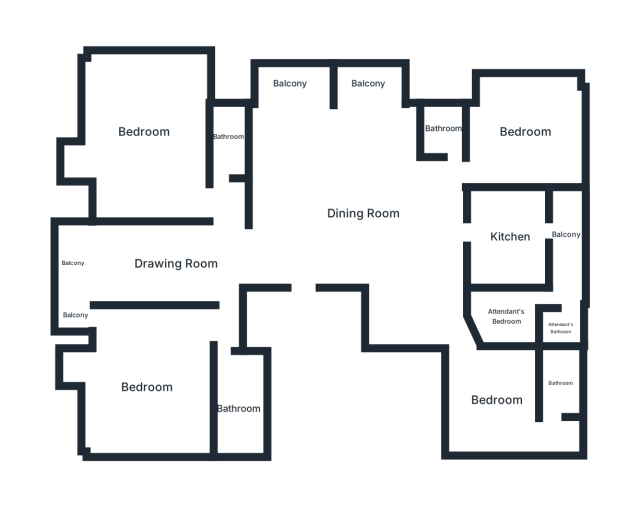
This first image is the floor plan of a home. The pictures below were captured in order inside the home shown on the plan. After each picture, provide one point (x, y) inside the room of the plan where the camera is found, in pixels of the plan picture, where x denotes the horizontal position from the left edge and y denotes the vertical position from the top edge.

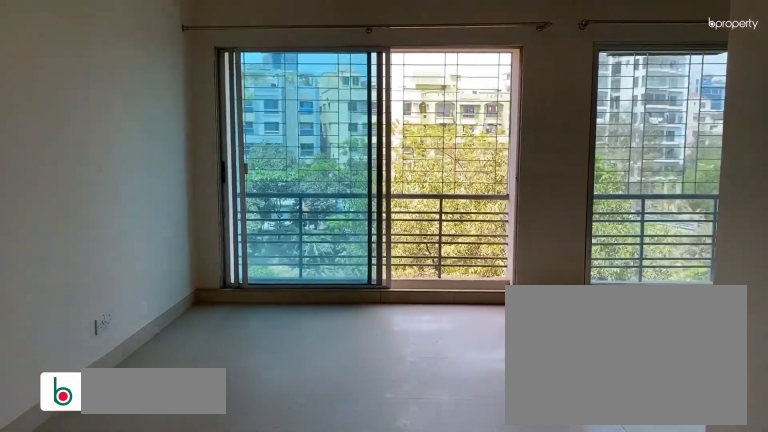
(363, 213)
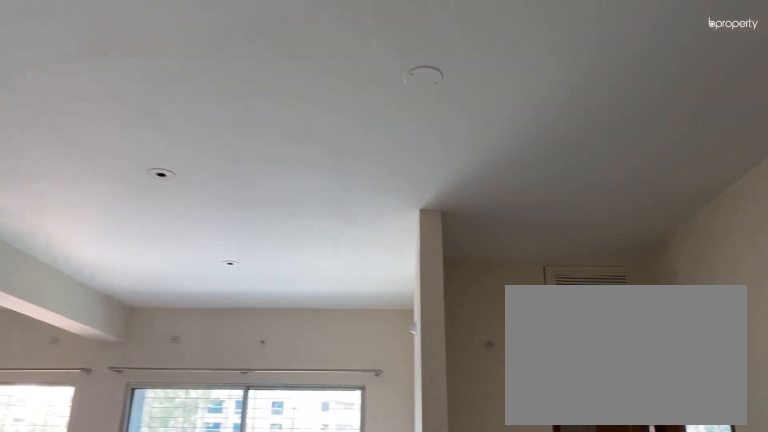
(363, 213)
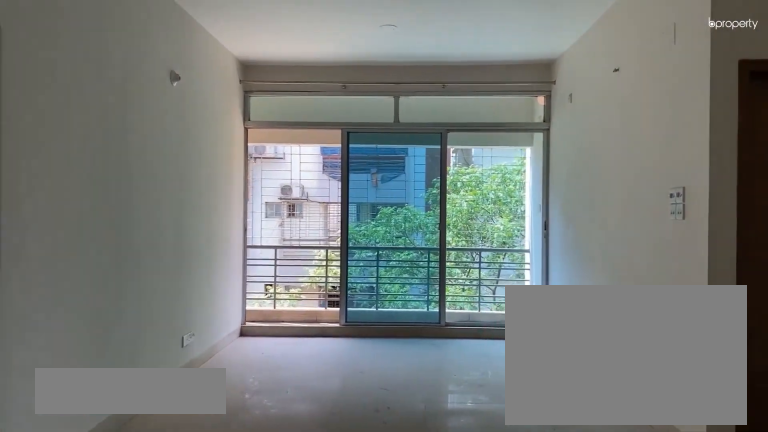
(174, 262)
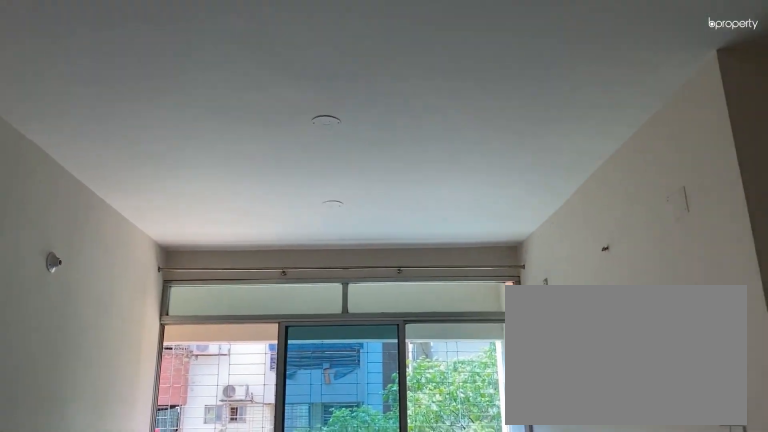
(174, 262)
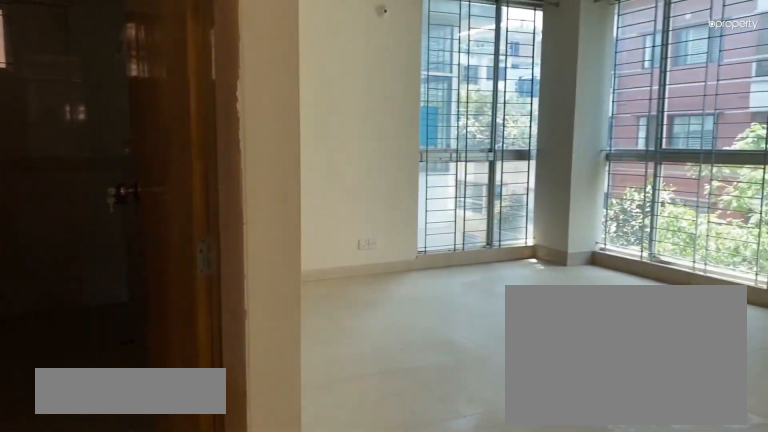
(146, 385)
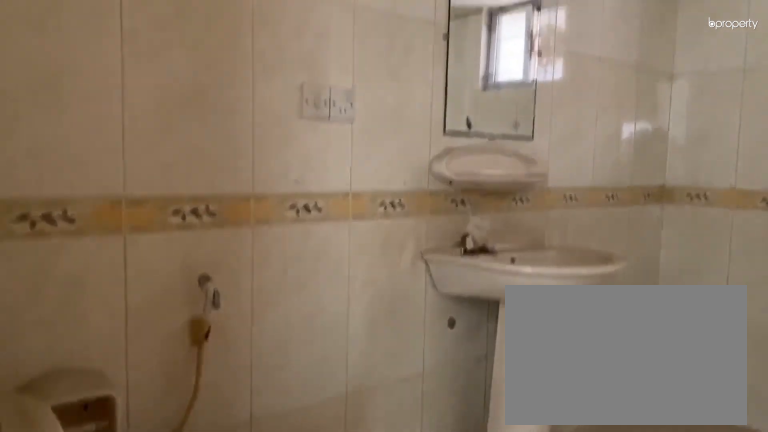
(238, 409)
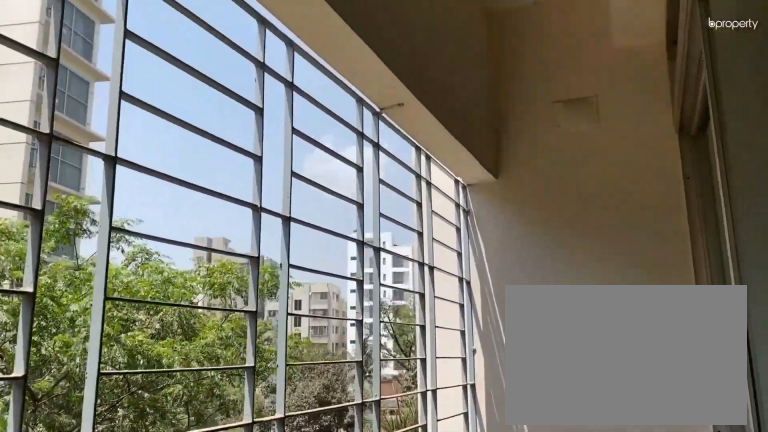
(74, 262)
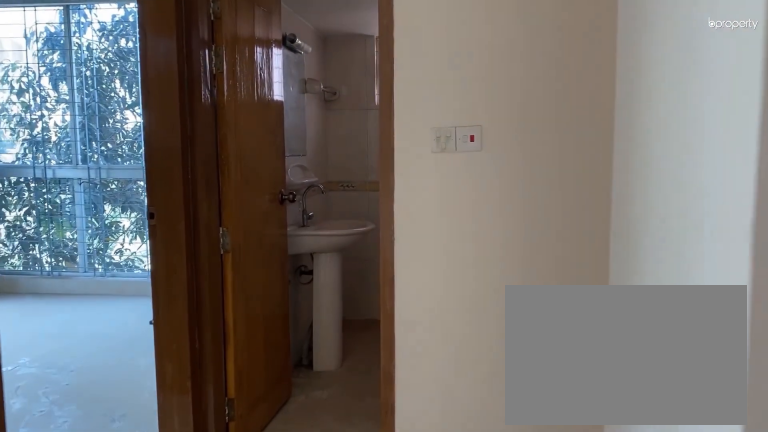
(208, 229)
